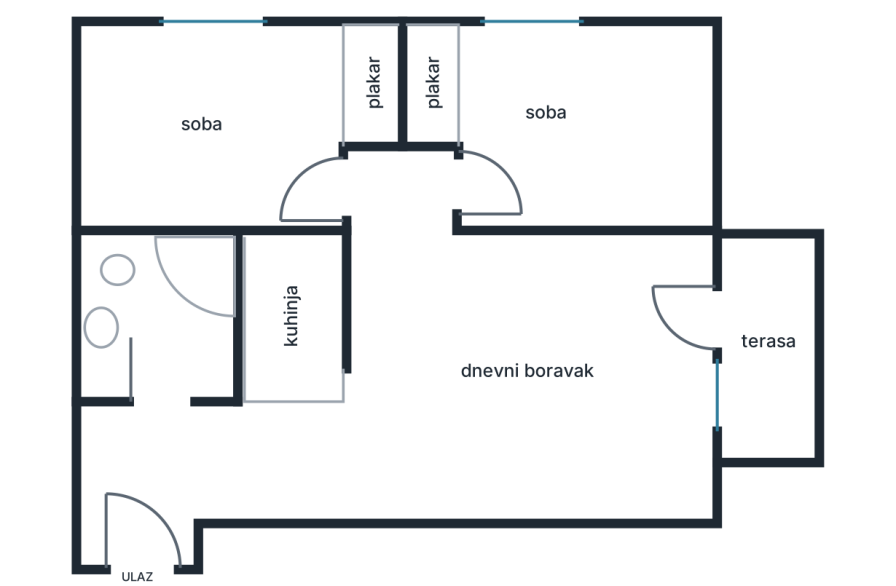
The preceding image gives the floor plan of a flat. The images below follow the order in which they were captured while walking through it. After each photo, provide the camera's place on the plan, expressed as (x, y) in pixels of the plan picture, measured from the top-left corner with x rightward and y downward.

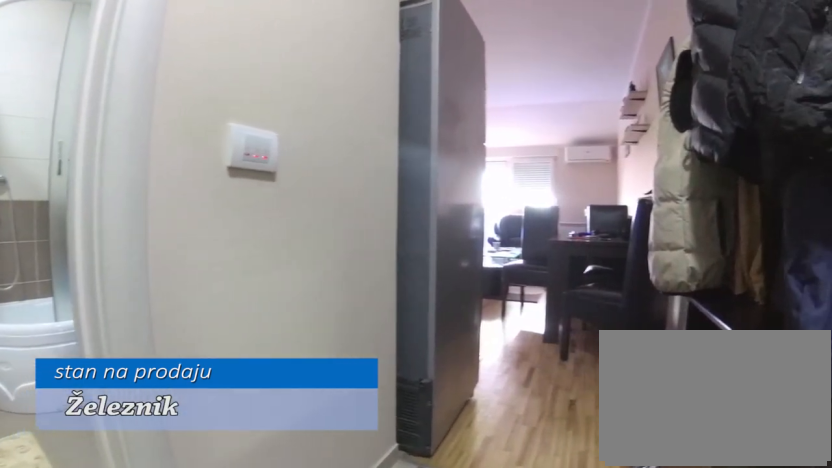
(114, 495)
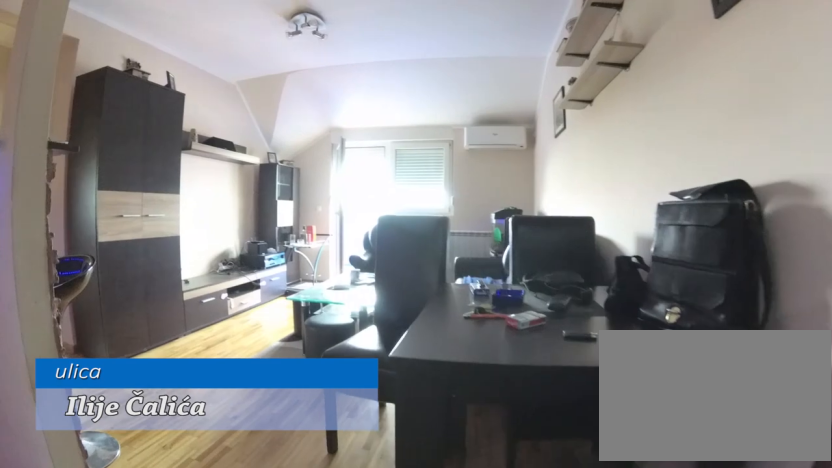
(260, 478)
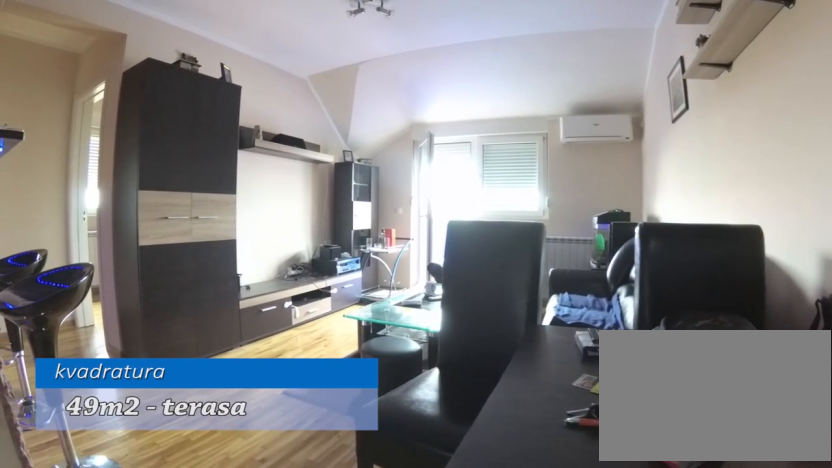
(326, 474)
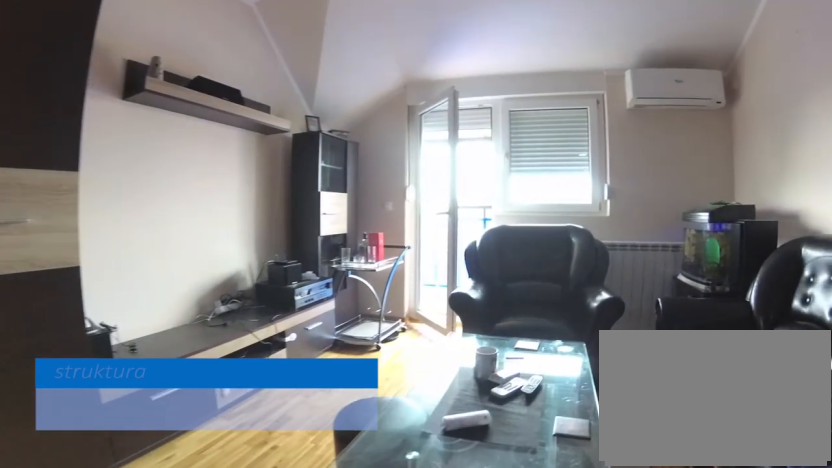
(438, 394)
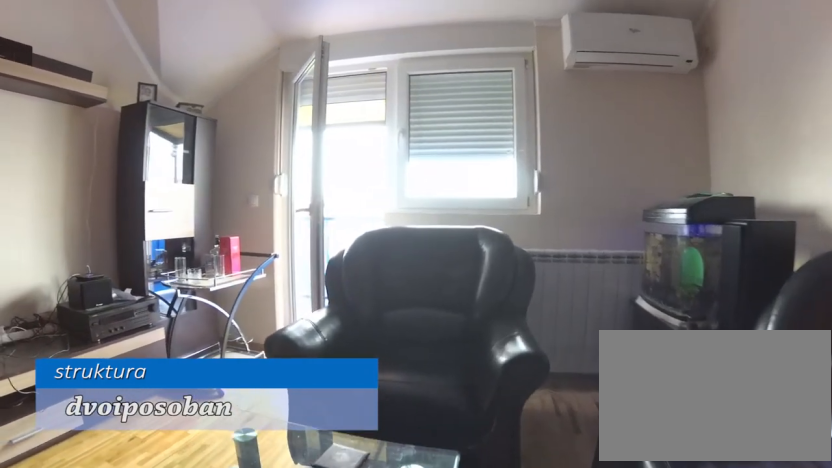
(492, 394)
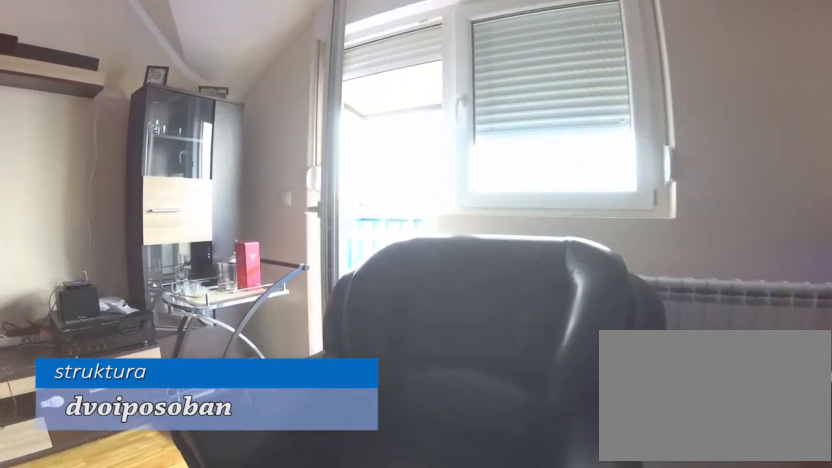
(533, 399)
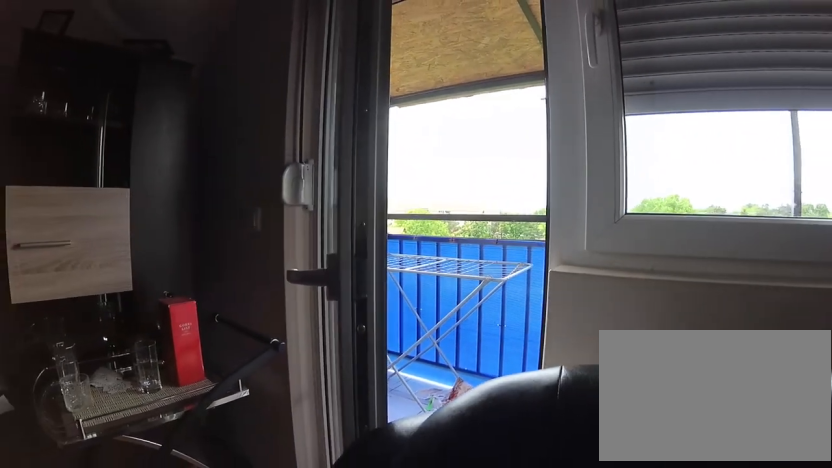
(605, 368)
